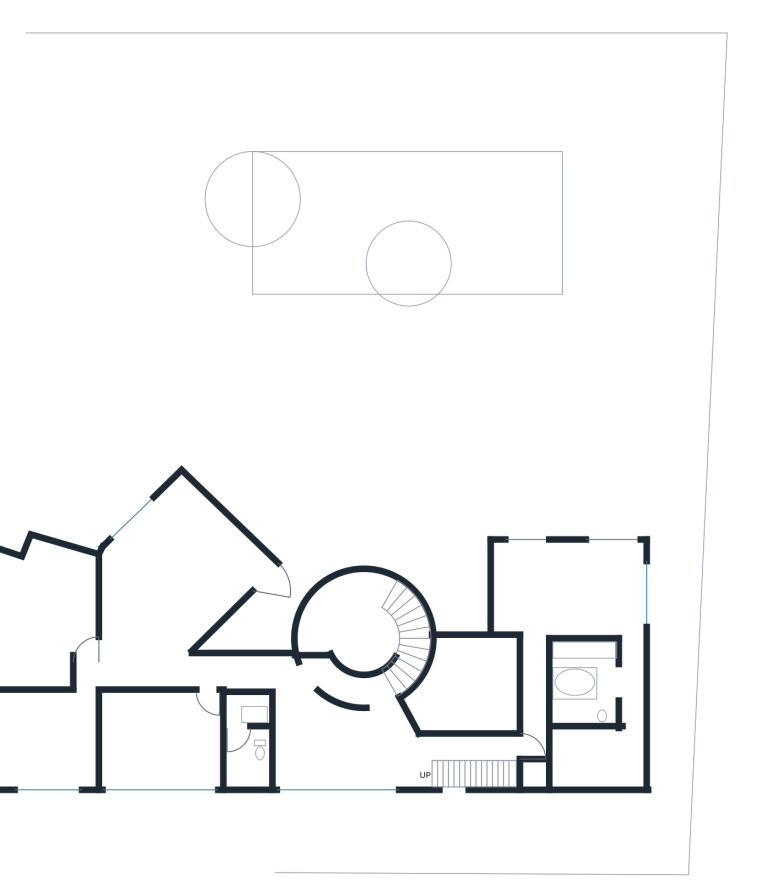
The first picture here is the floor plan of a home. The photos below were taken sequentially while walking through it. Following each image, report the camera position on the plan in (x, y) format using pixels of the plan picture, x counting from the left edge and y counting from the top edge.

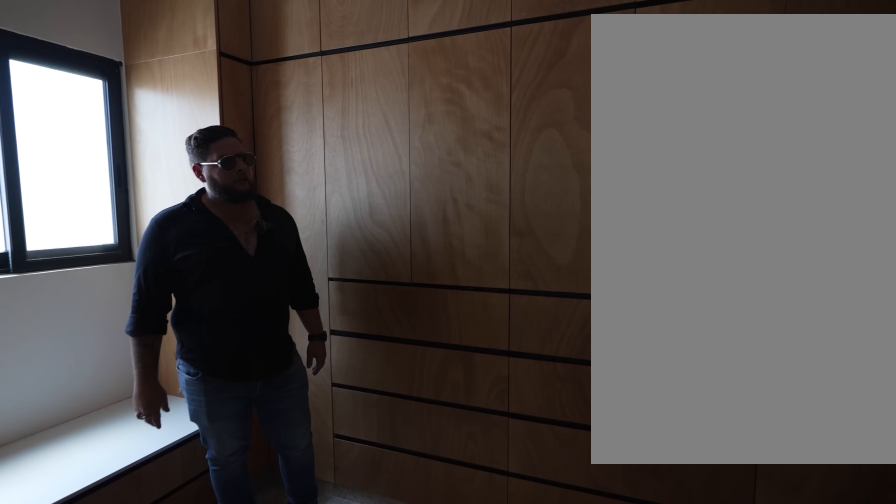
(602, 760)
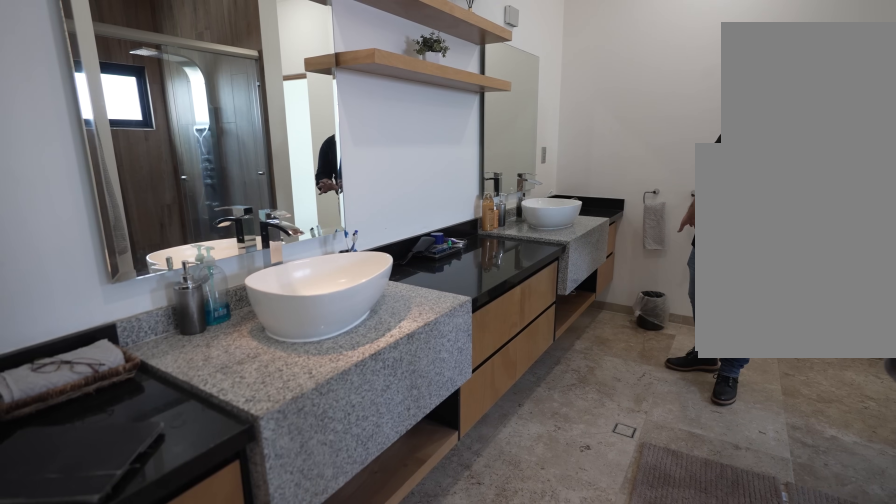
(611, 681)
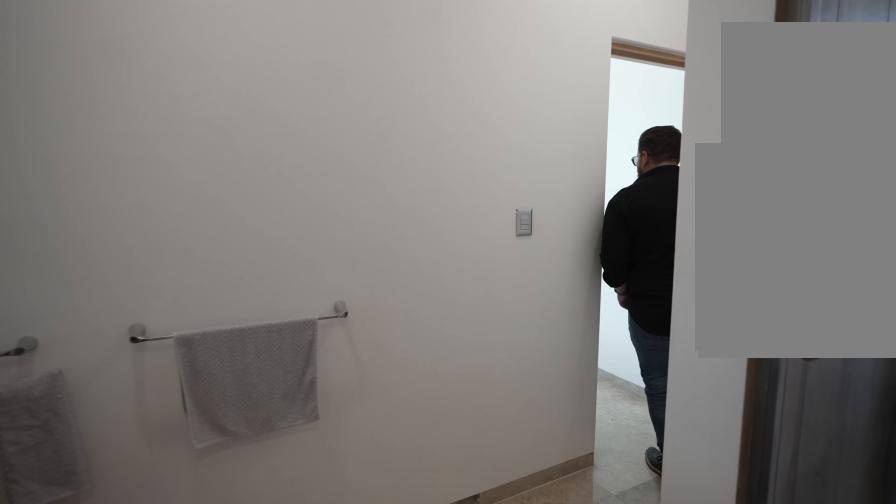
(622, 599)
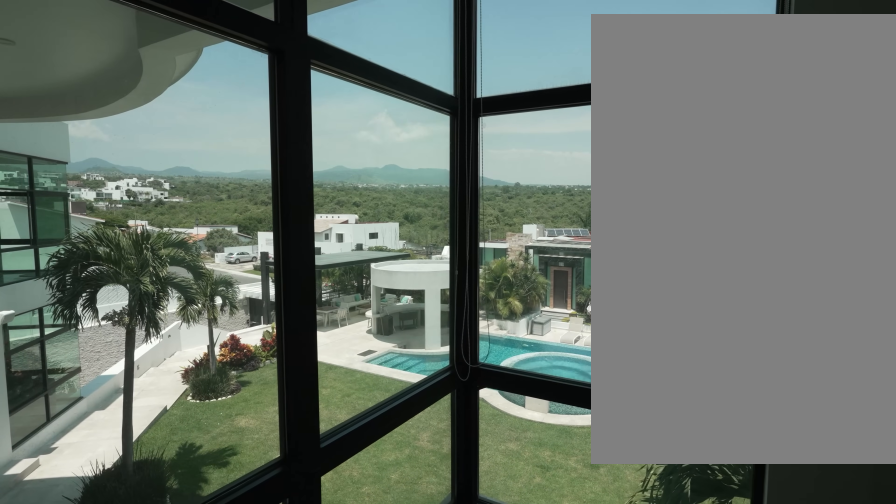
(556, 560)
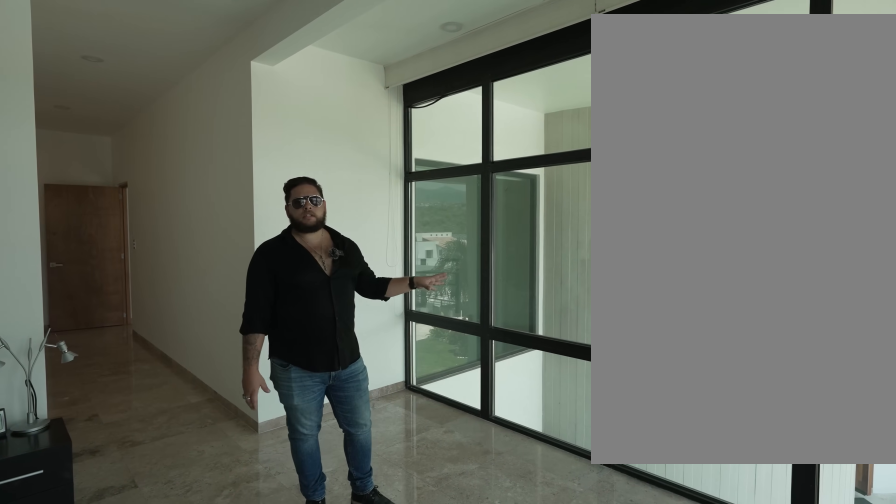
(556, 560)
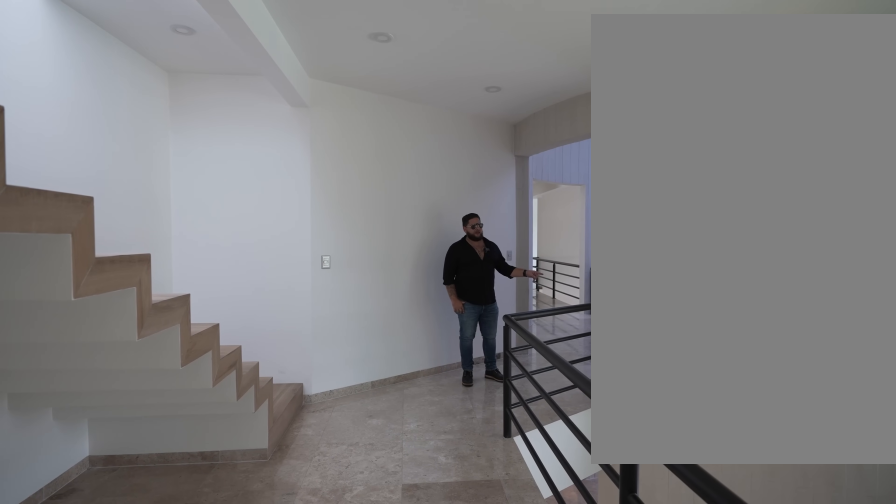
(491, 744)
